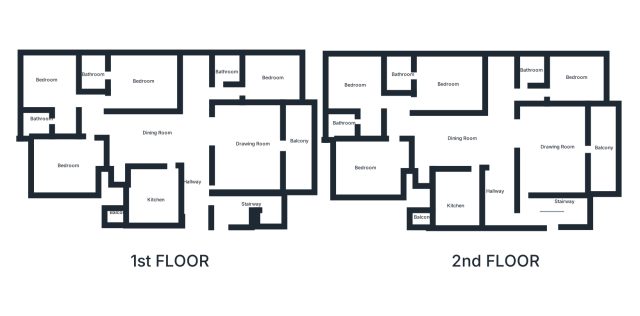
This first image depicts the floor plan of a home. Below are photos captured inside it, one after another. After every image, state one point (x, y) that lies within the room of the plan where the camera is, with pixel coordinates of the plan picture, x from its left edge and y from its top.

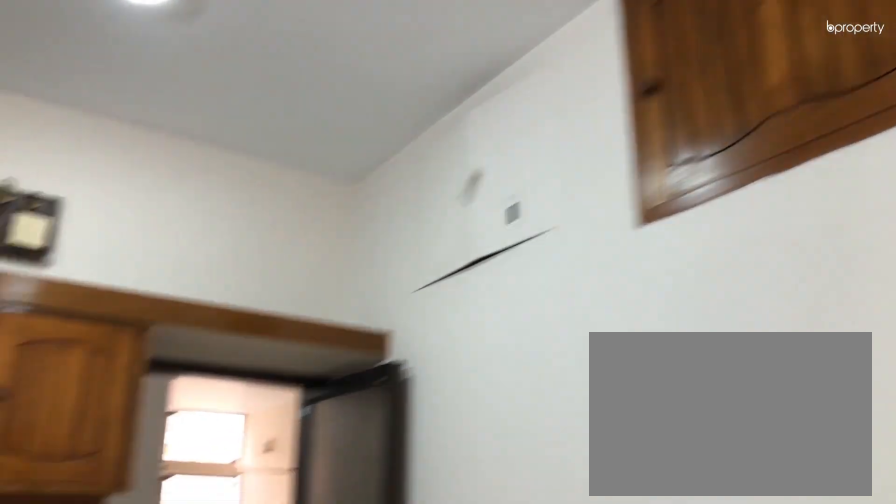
(462, 193)
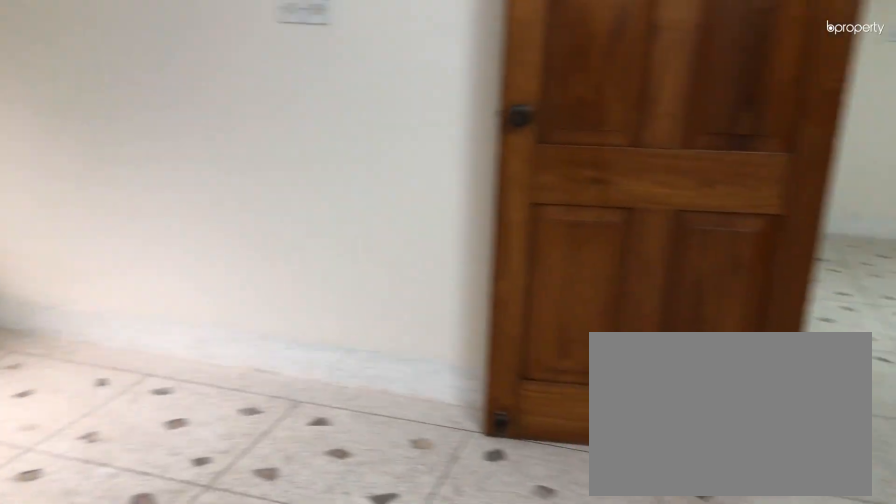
(378, 161)
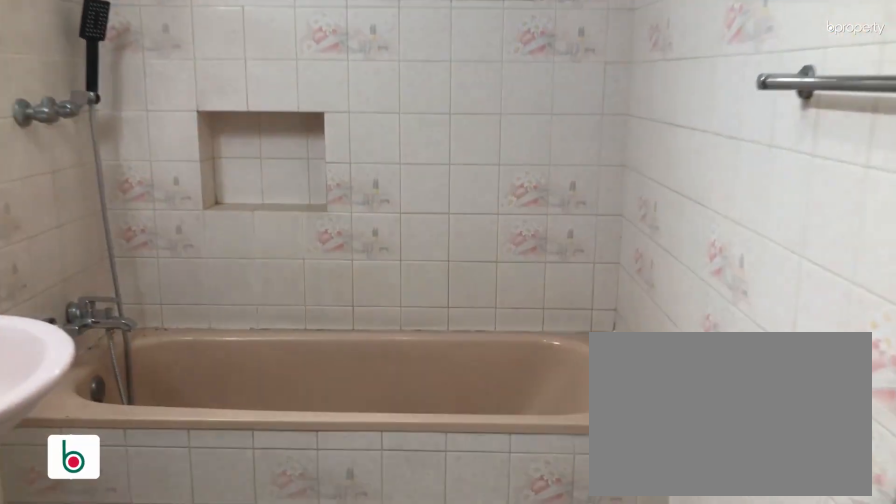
(344, 122)
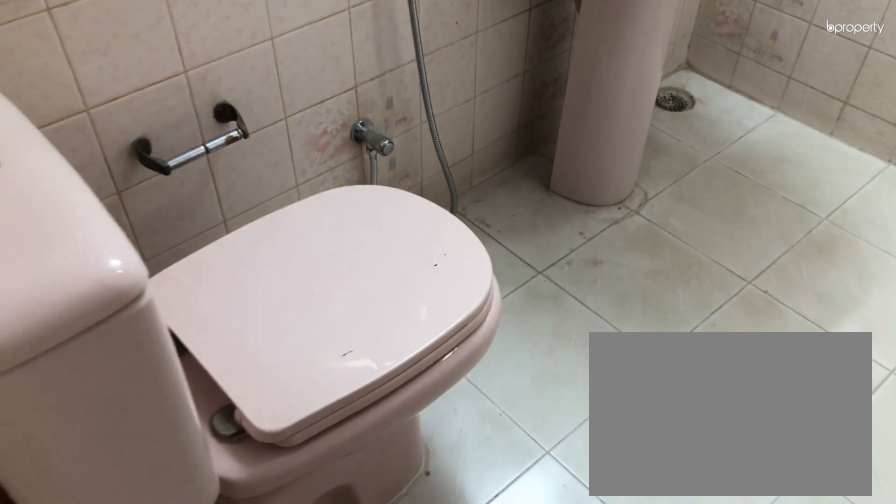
(344, 122)
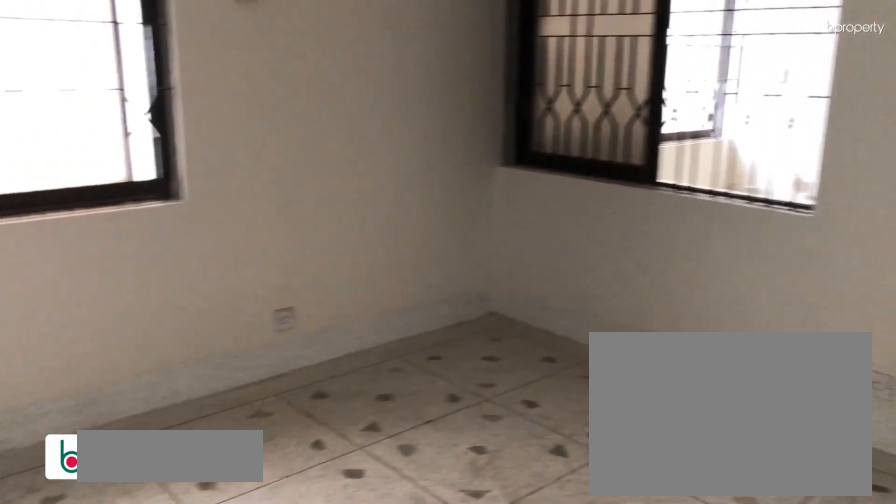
(439, 82)
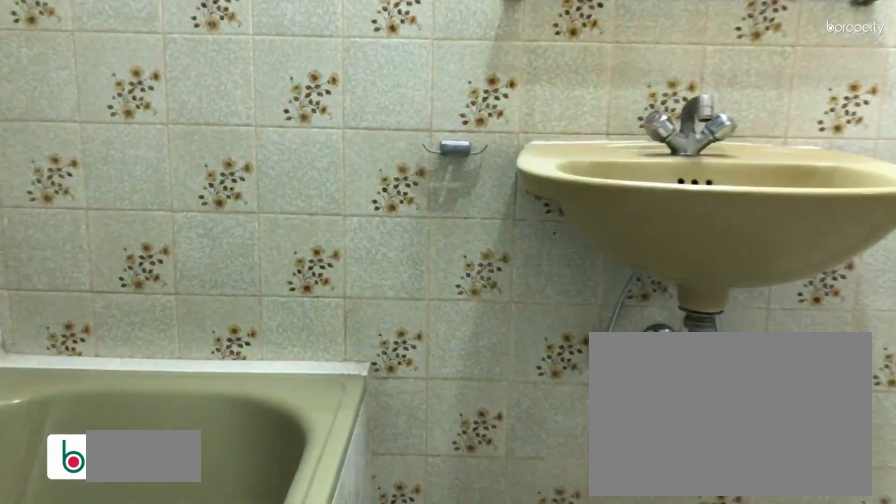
(398, 74)
